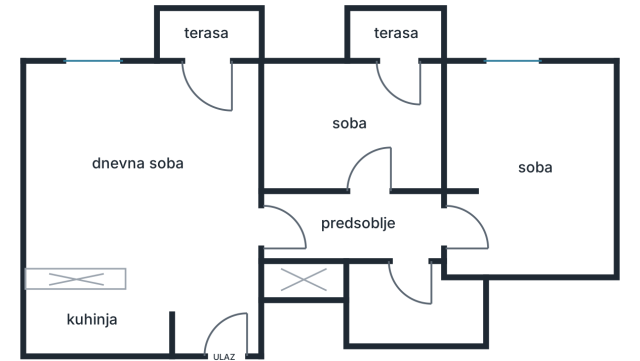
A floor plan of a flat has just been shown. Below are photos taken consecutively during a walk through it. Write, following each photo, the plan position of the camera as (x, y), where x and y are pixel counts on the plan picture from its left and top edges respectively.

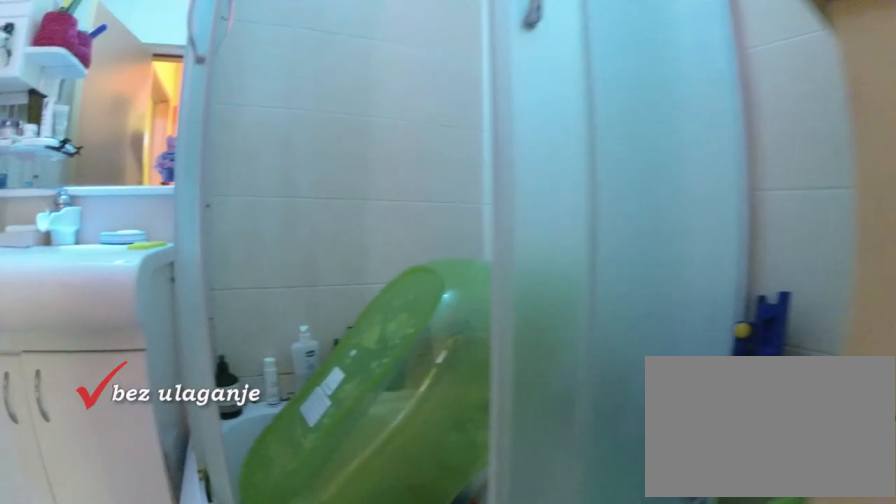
(404, 267)
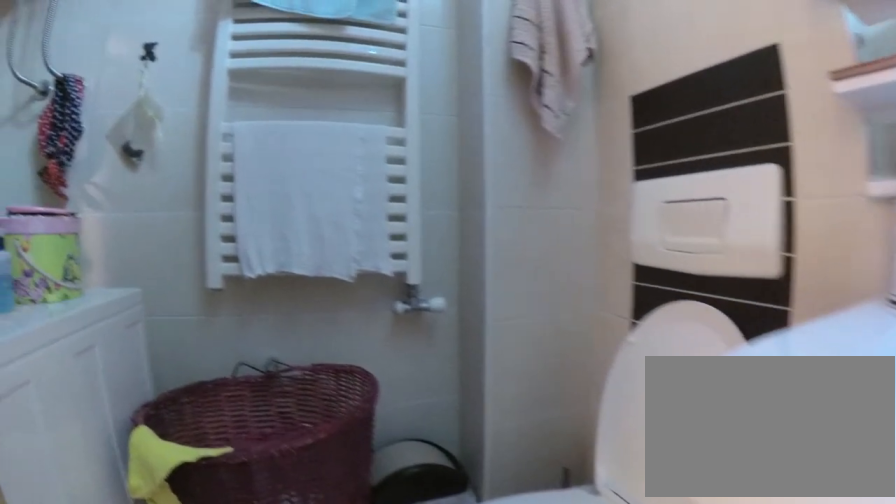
(389, 296)
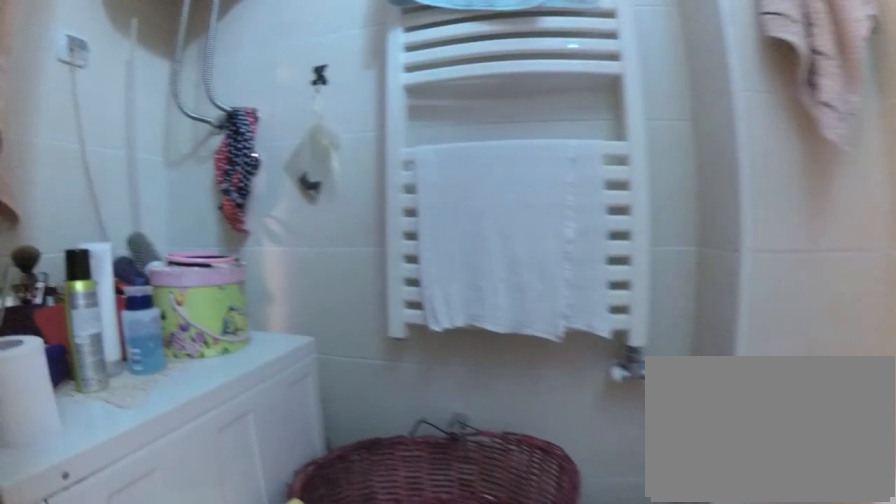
(389, 304)
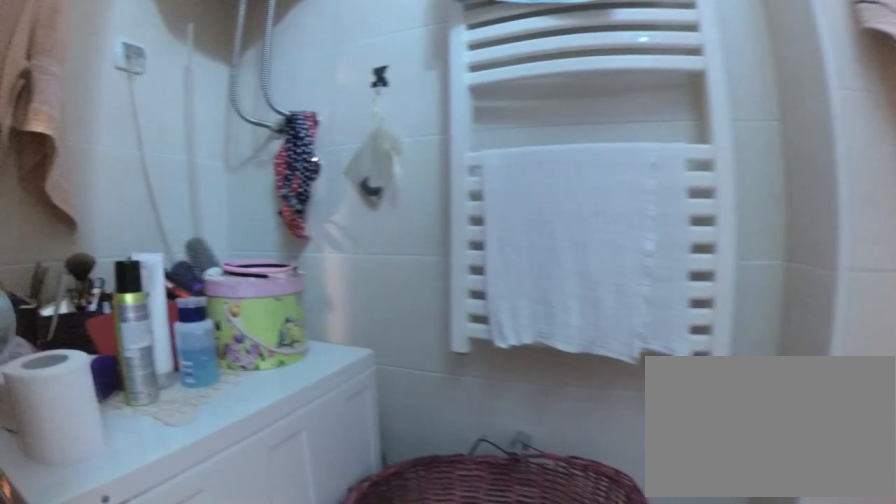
(391, 306)
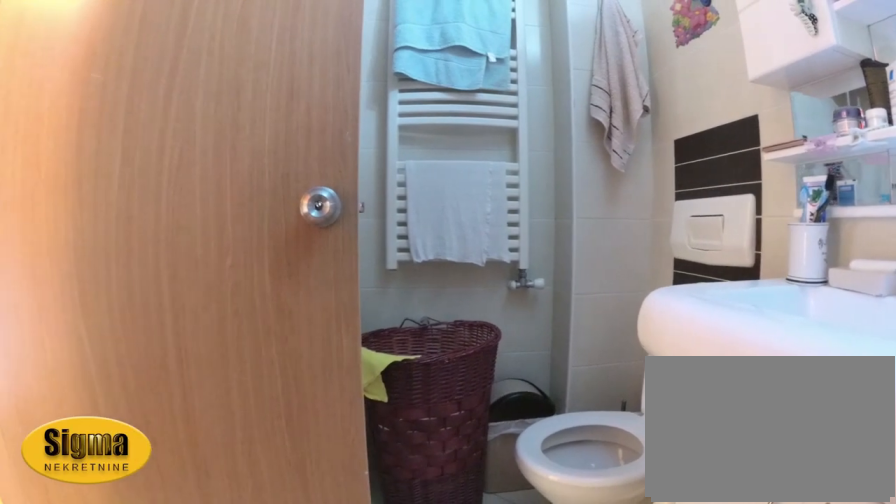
(379, 320)
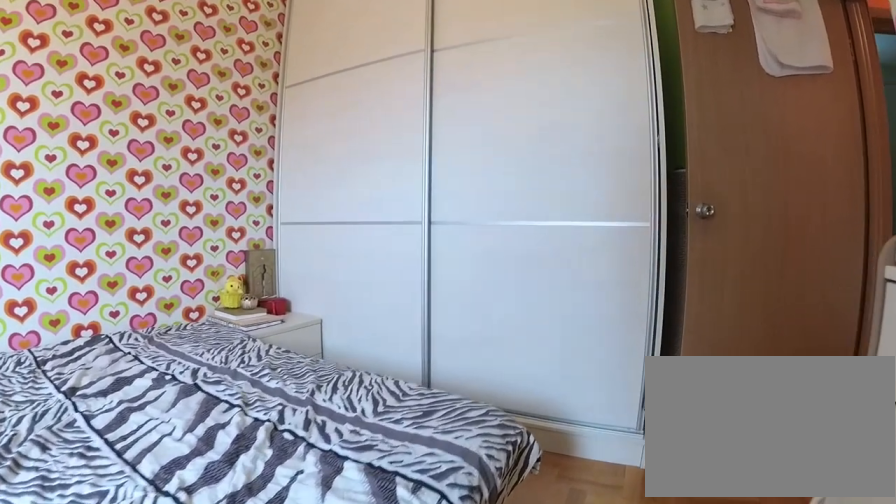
(490, 132)
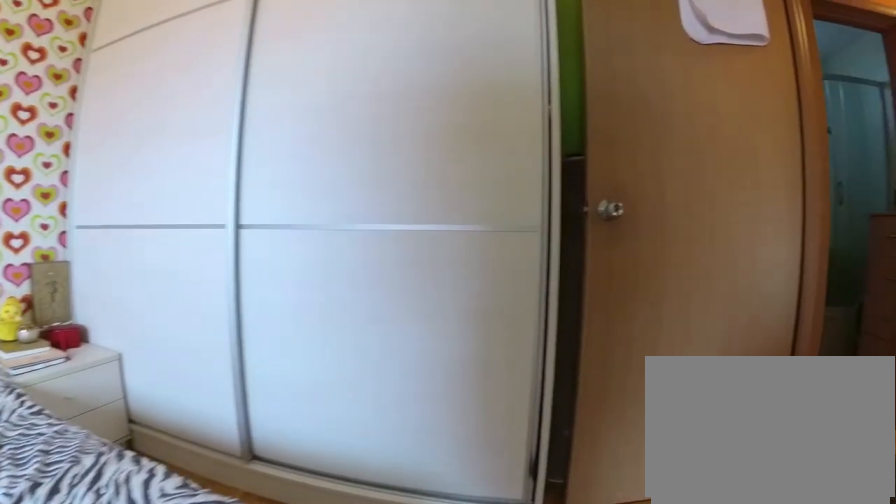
(490, 167)
